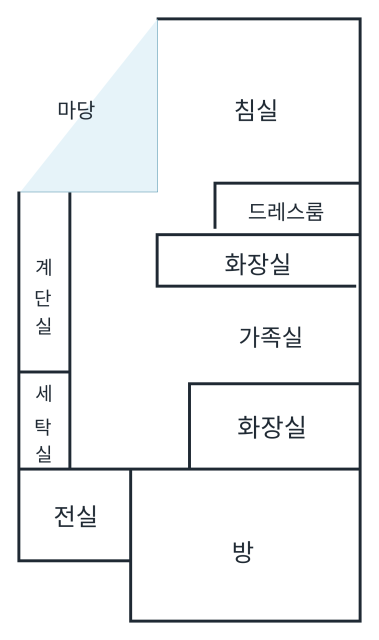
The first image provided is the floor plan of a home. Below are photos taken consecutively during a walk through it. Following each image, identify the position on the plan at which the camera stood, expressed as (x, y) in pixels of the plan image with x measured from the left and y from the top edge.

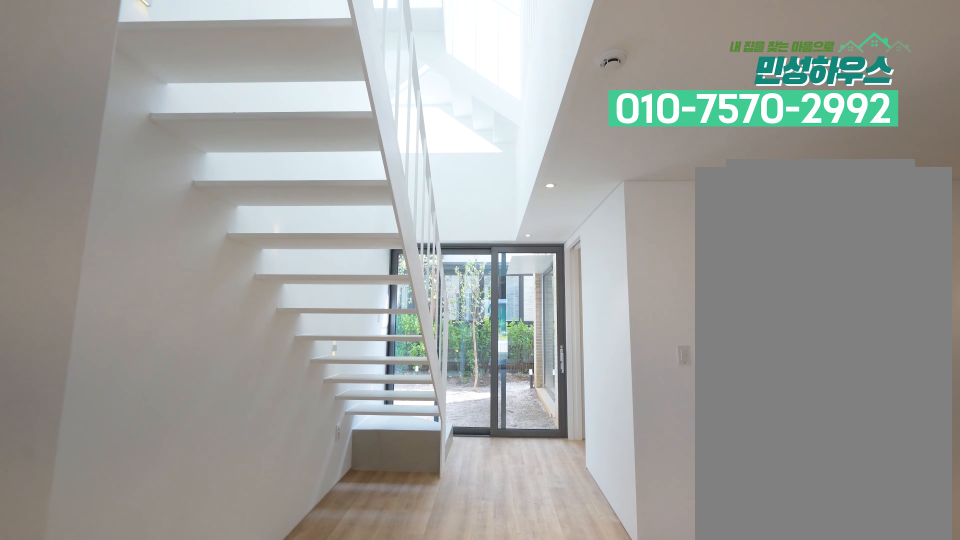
(101, 430)
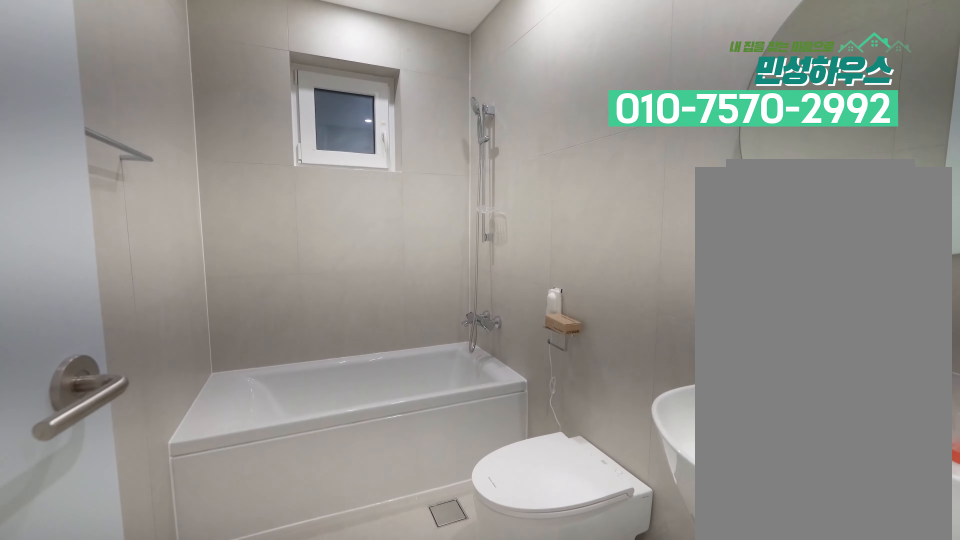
(209, 442)
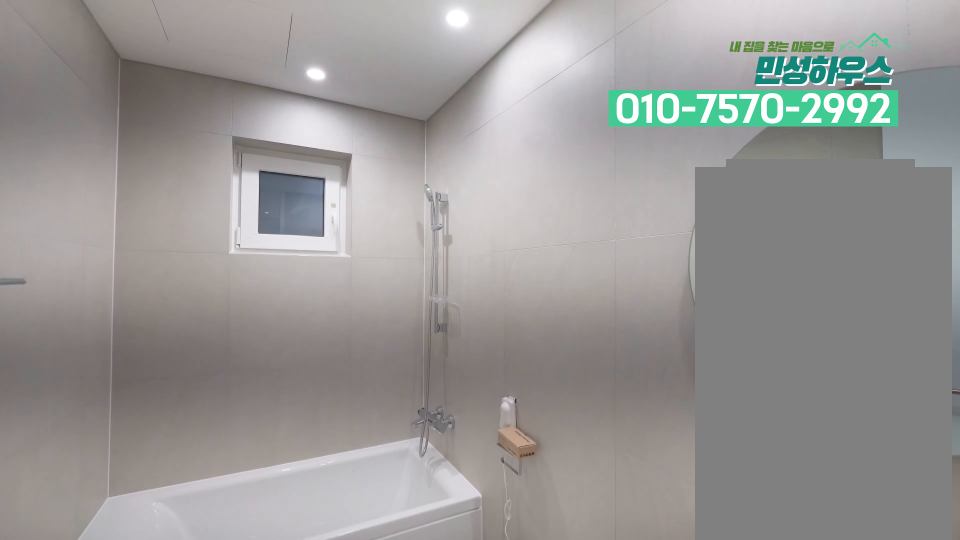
(229, 442)
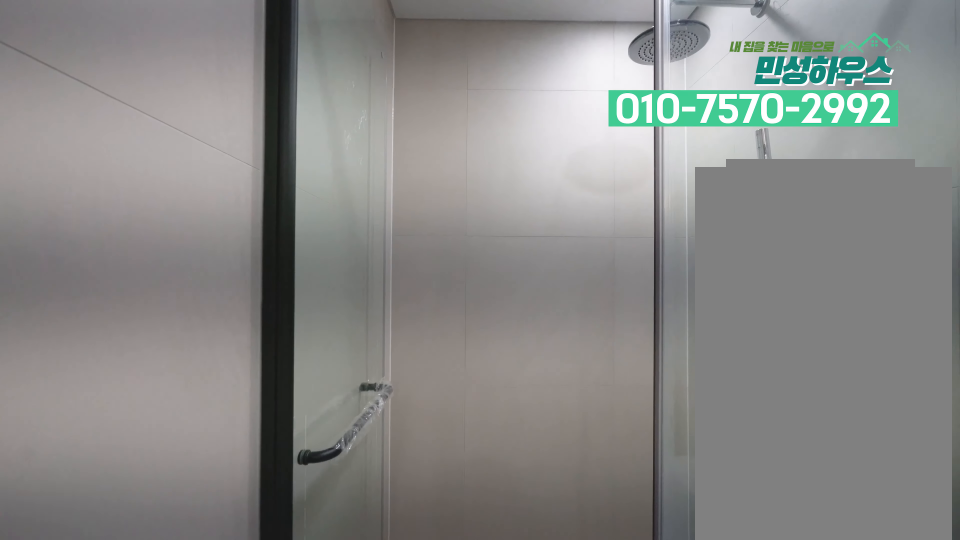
(256, 255)
